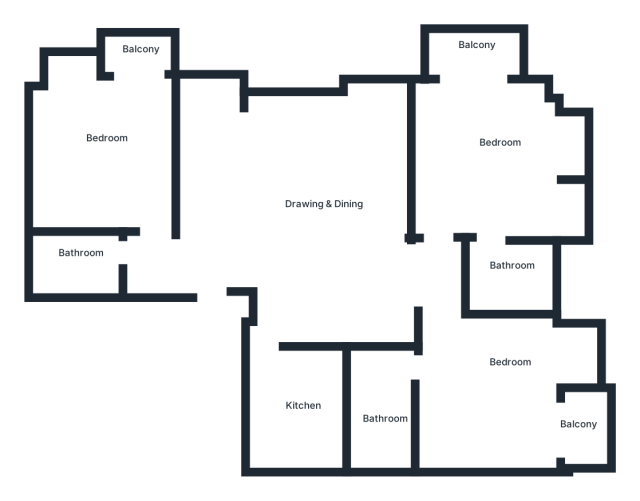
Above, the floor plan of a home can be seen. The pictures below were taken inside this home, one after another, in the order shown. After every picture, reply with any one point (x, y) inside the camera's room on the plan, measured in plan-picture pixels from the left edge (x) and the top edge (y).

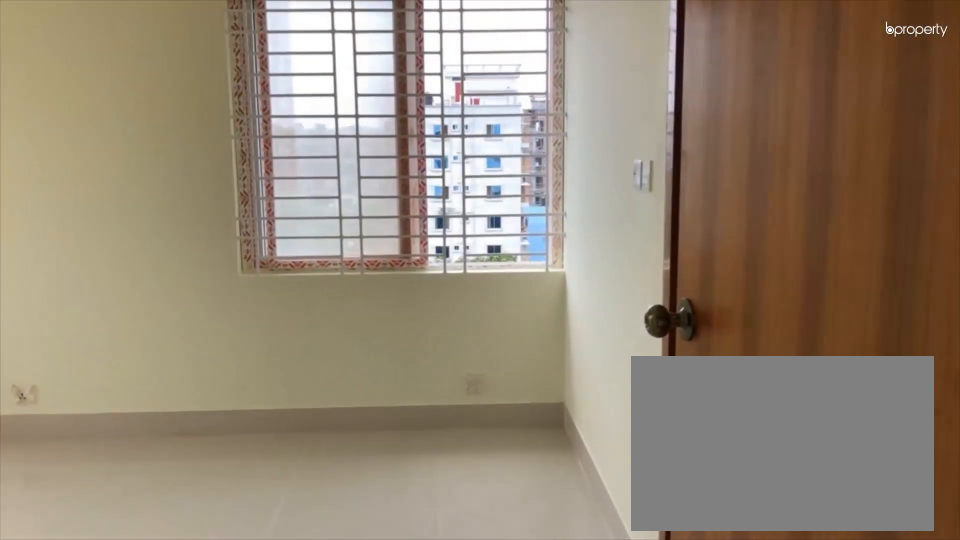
(495, 399)
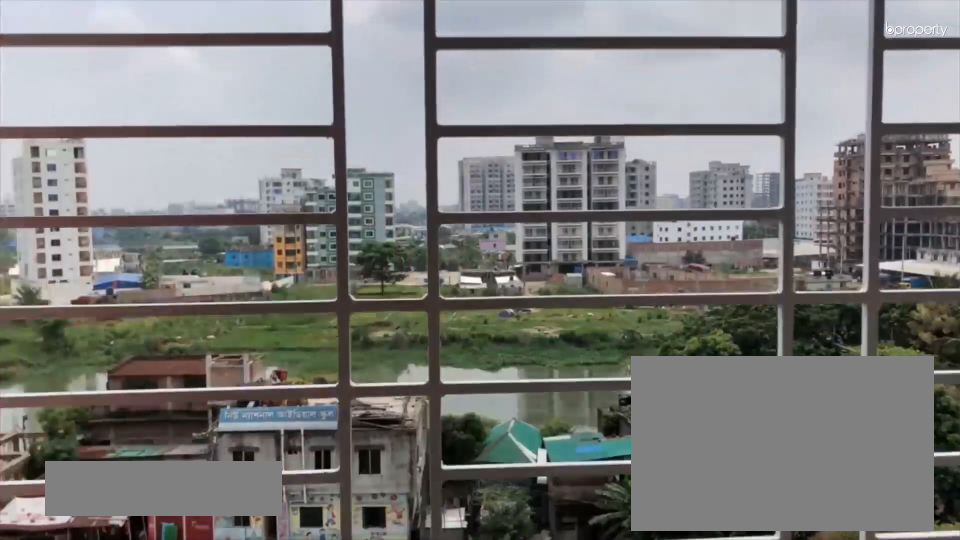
(586, 430)
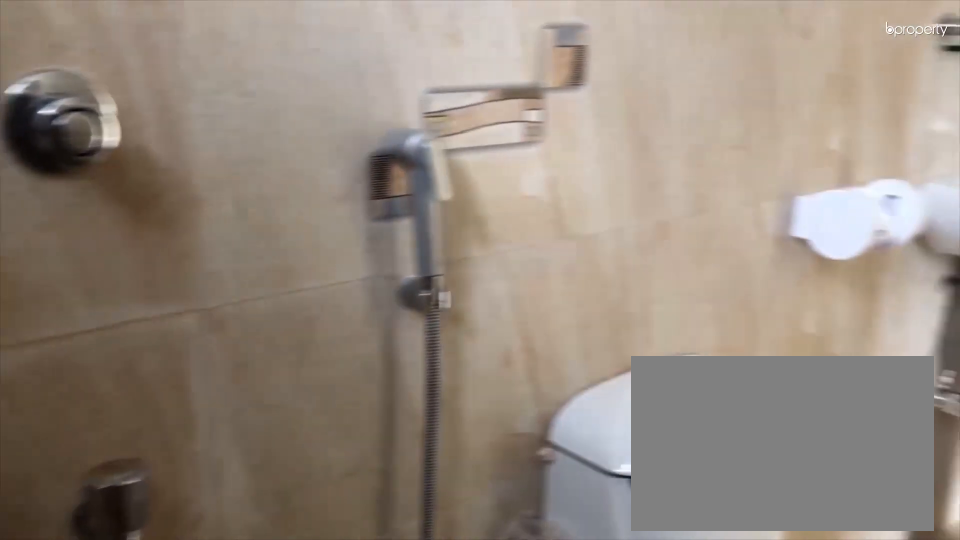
(382, 388)
